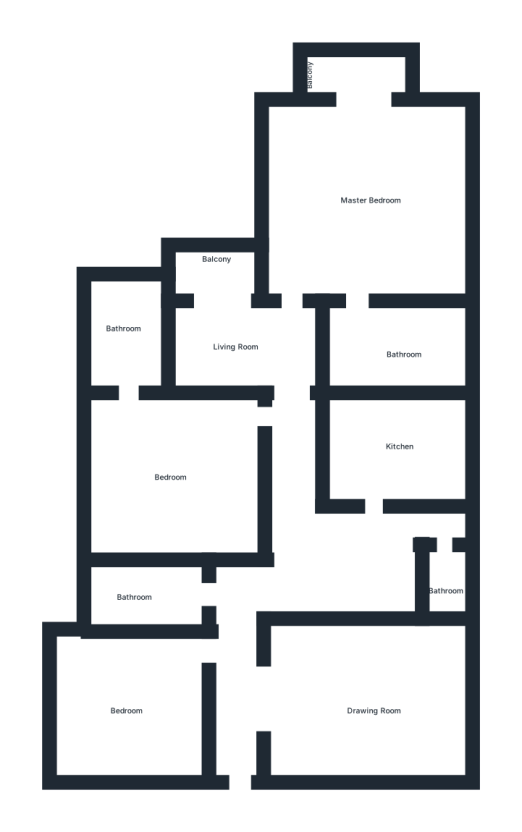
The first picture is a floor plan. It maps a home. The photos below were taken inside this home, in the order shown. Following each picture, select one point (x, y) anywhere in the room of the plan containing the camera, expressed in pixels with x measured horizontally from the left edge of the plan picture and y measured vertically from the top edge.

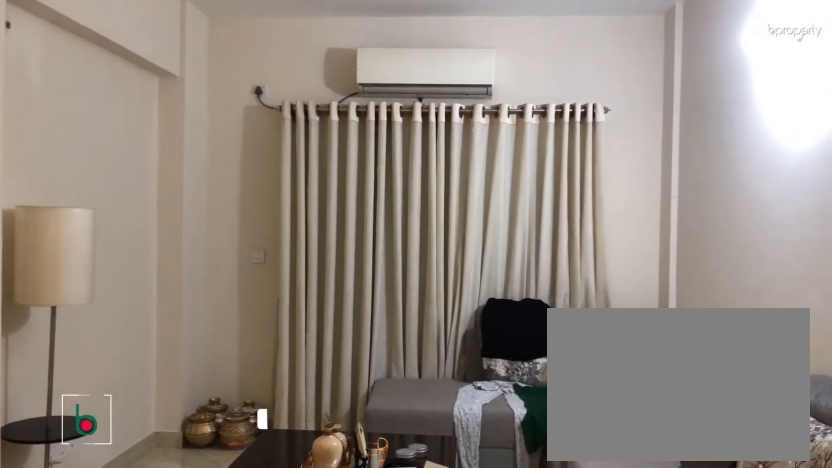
(360, 699)
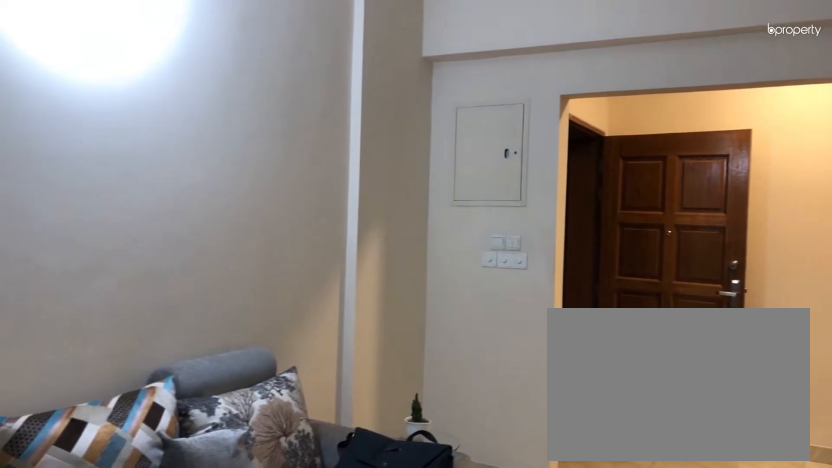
(363, 700)
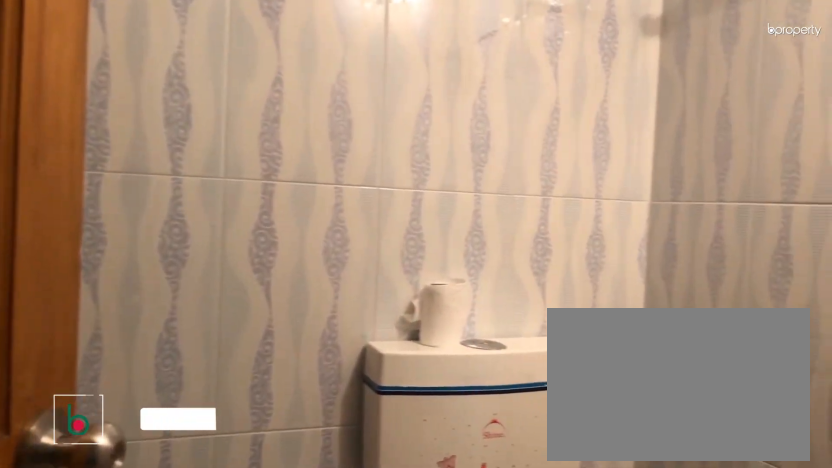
(447, 575)
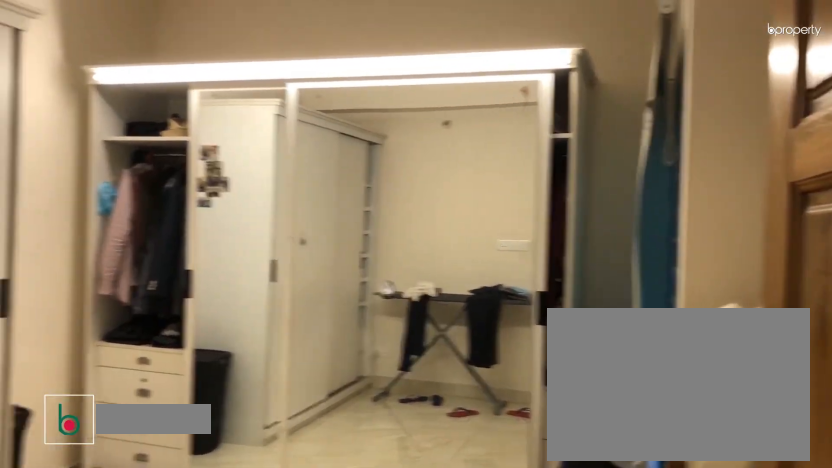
(142, 698)
